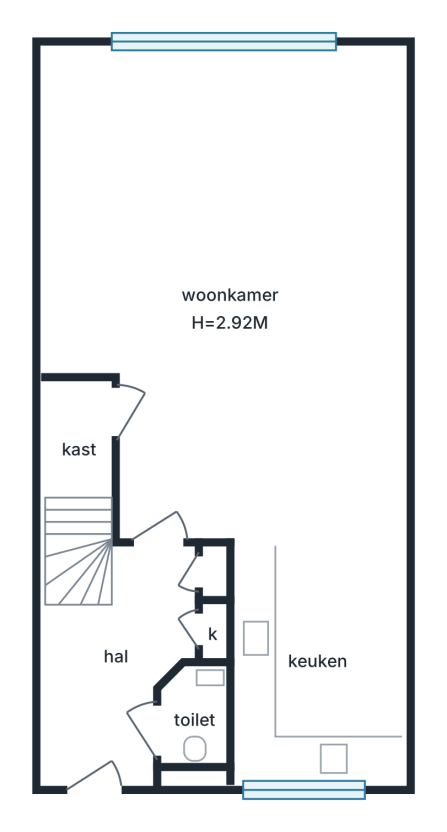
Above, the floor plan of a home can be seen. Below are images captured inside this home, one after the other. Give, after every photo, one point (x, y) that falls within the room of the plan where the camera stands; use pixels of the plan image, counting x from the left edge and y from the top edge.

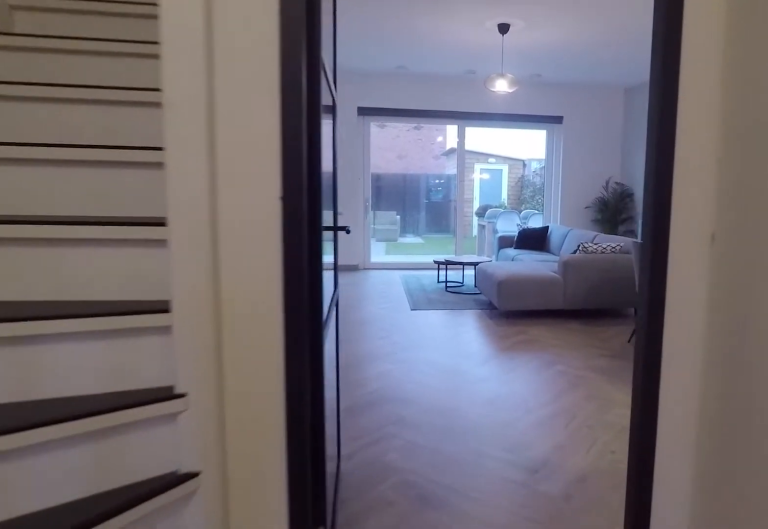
(116, 667)
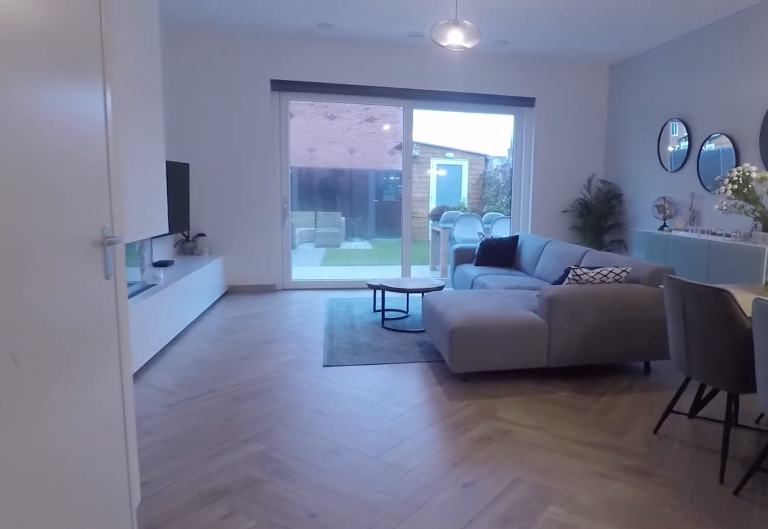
(240, 350)
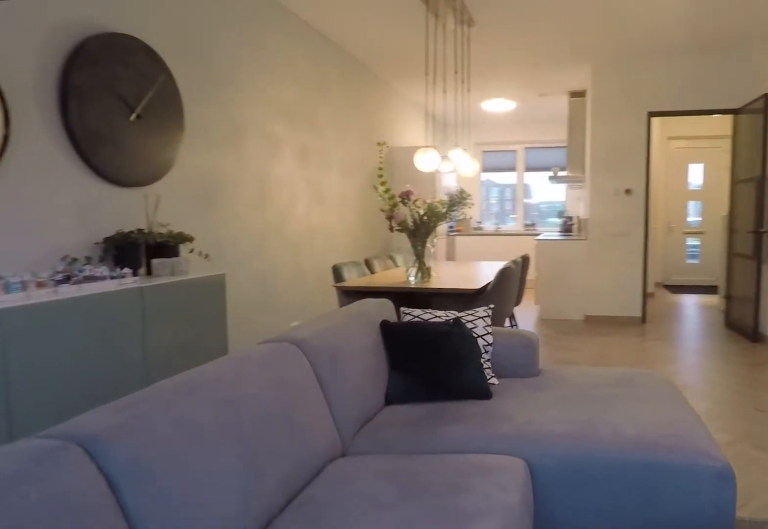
(240, 350)
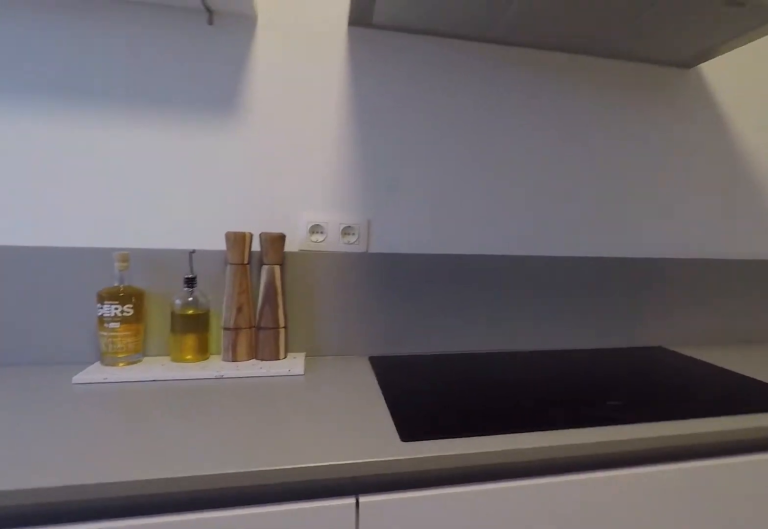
(318, 658)
